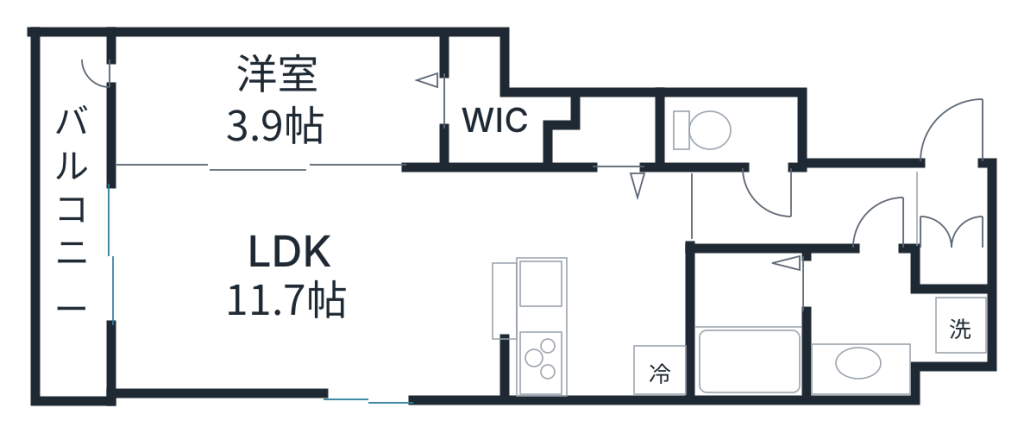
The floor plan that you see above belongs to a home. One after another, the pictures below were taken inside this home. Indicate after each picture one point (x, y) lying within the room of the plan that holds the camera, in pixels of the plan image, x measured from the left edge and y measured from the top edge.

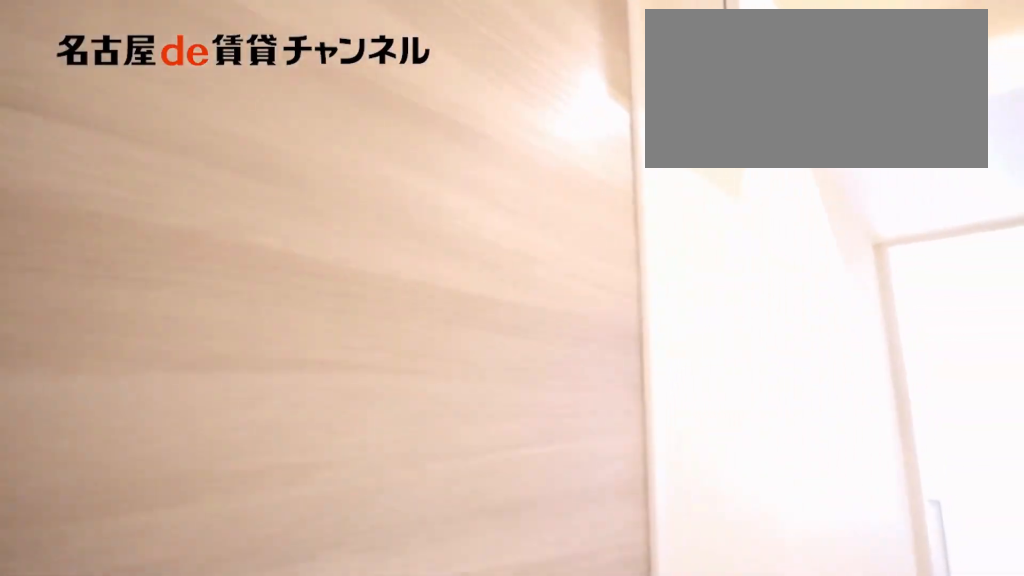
(953, 226)
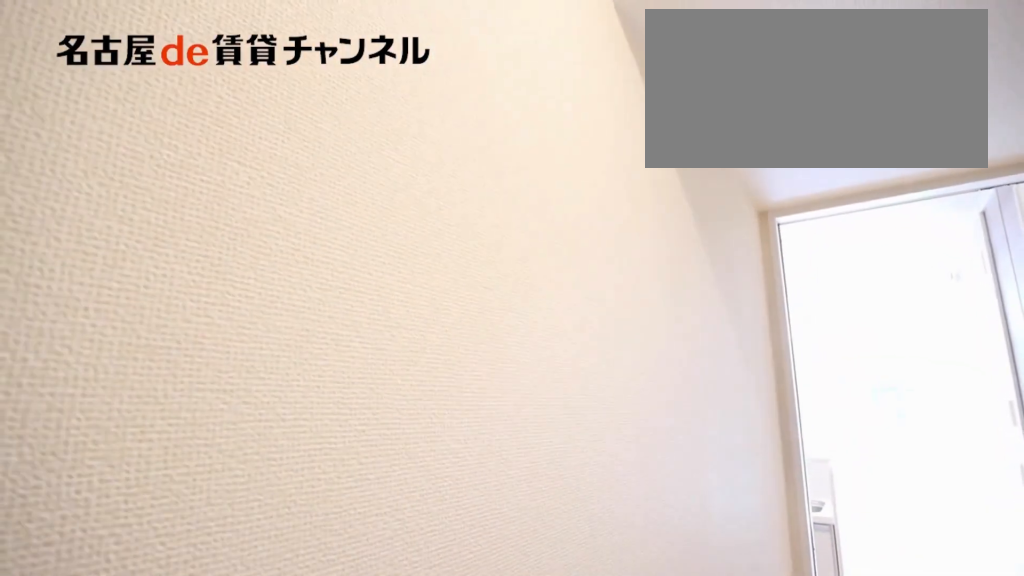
(953, 226)
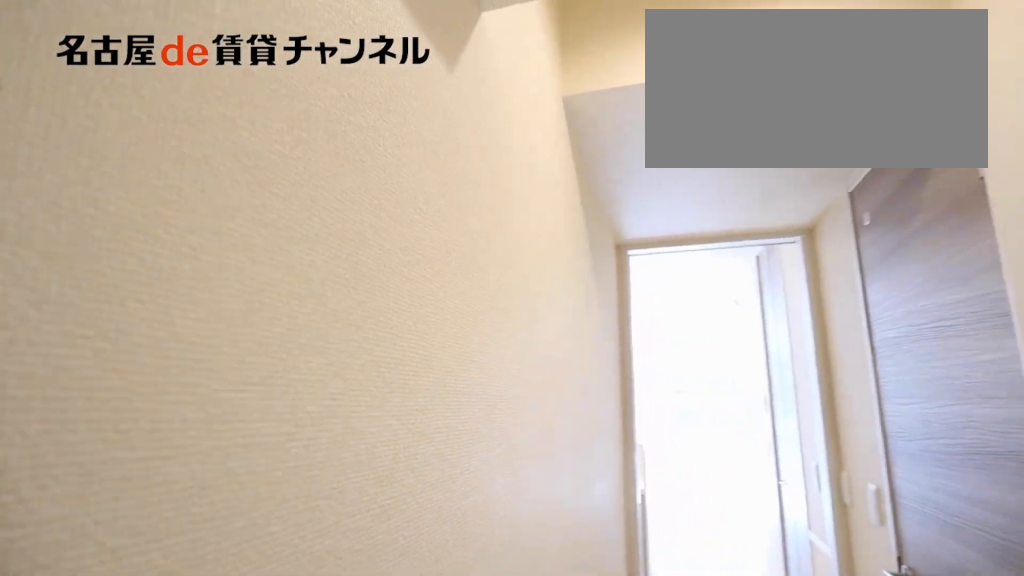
(953, 226)
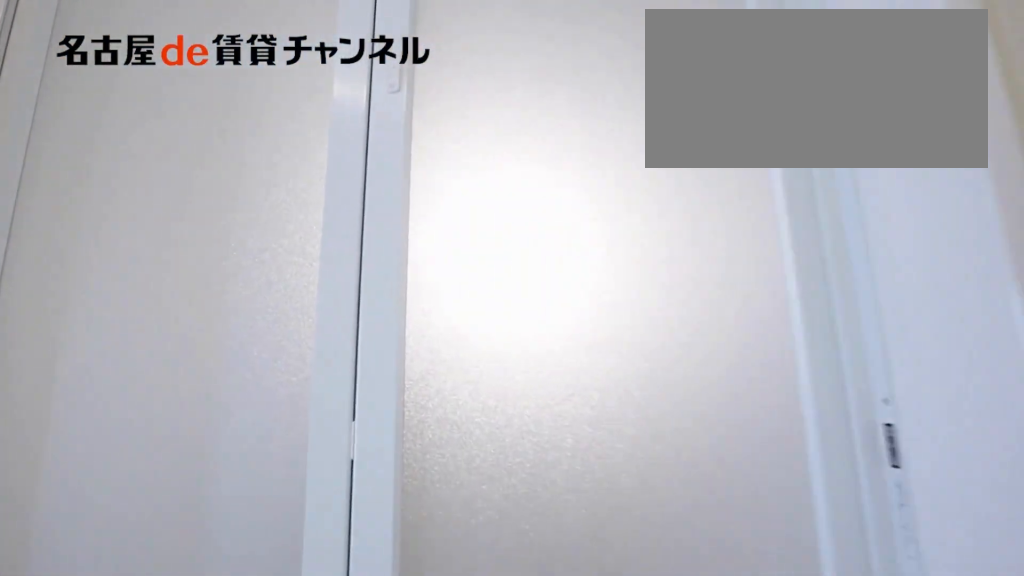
(953, 226)
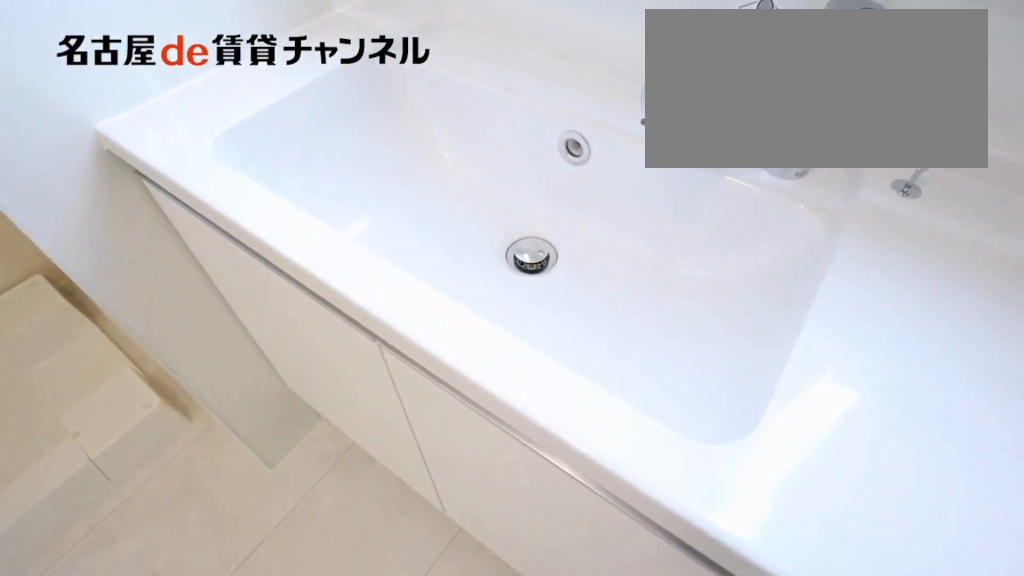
(886, 325)
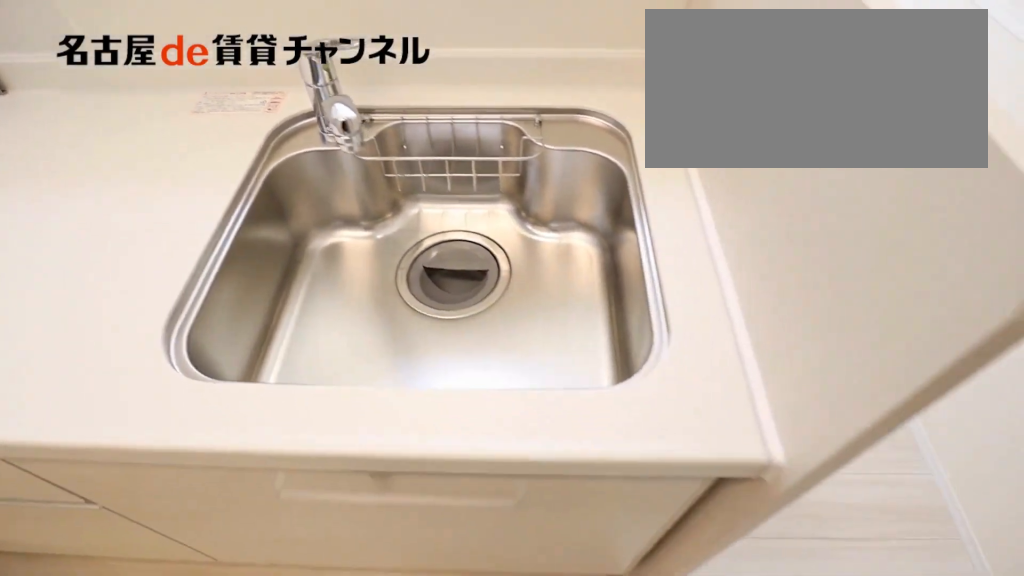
(604, 286)
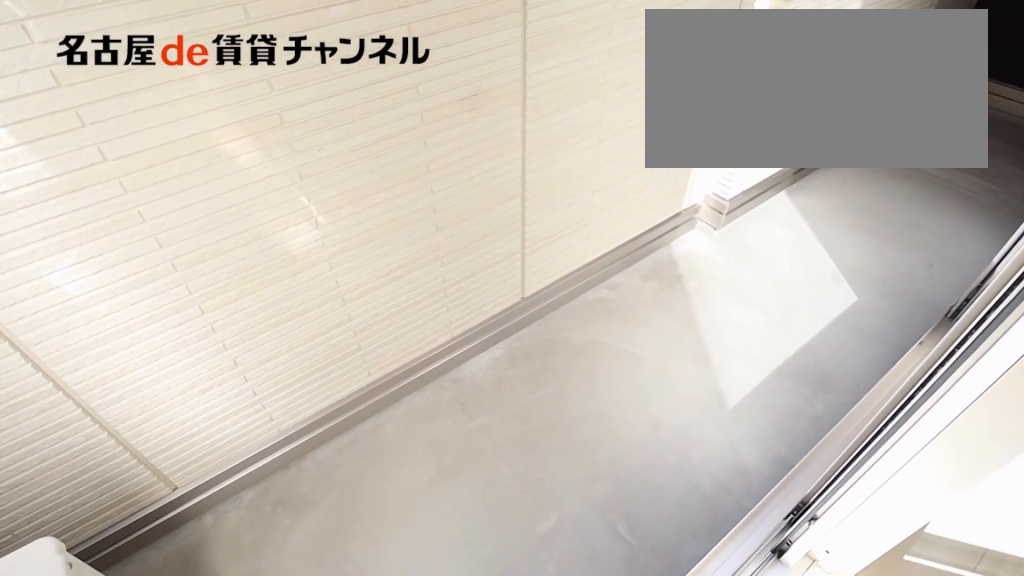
(77, 219)
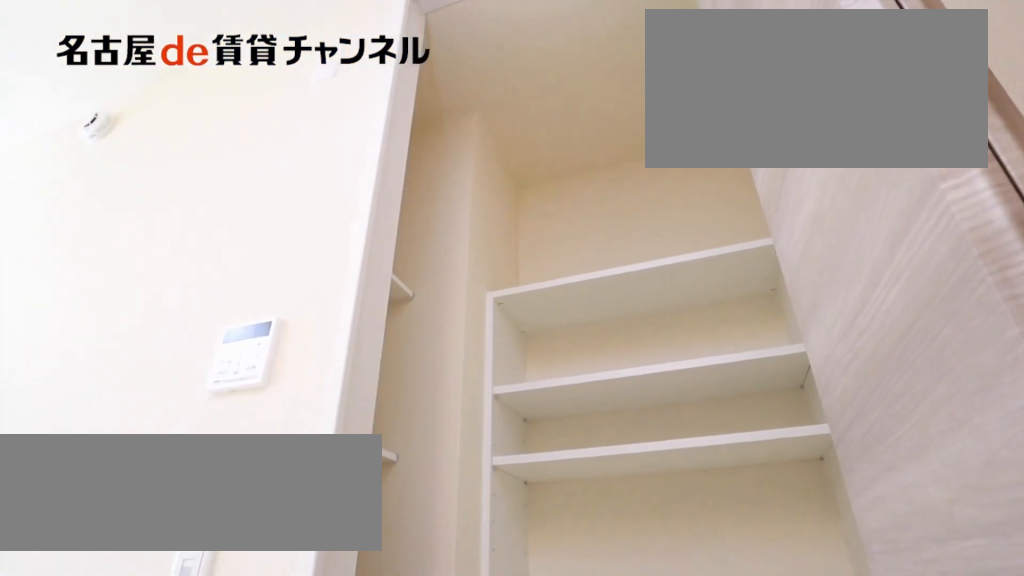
(604, 136)
